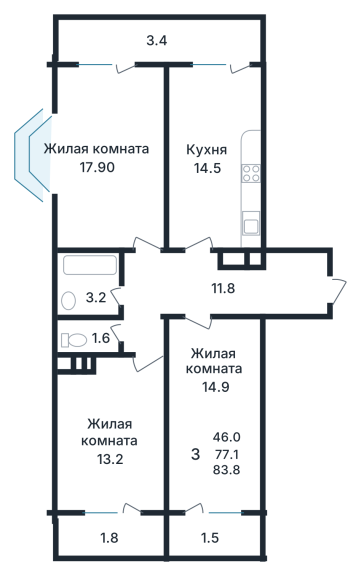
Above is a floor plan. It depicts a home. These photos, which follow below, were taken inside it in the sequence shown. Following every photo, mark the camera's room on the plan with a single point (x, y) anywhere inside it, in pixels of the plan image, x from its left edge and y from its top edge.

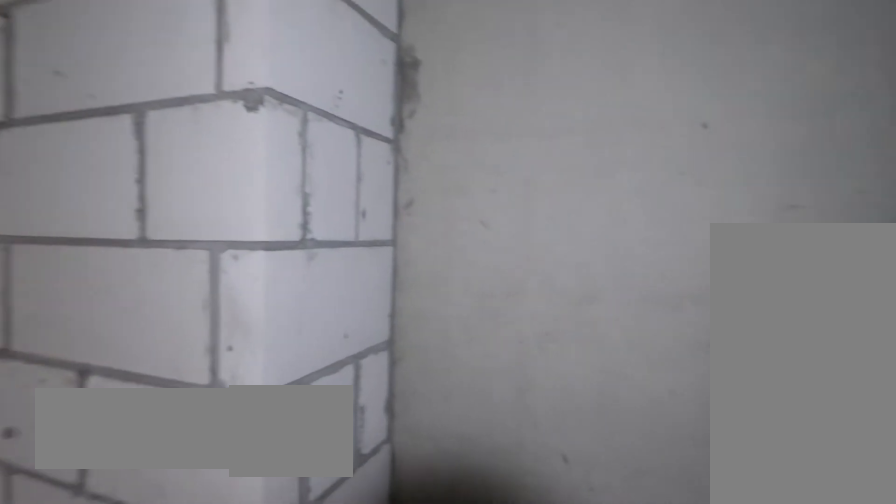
(213, 291)
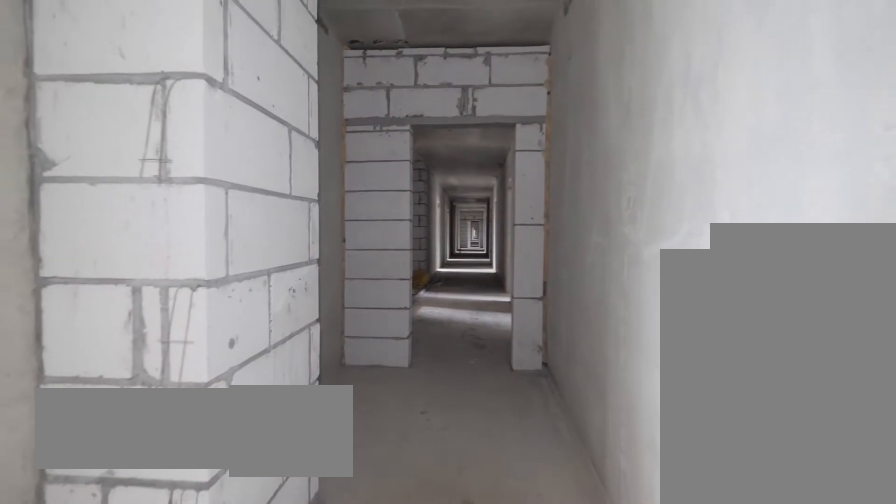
(213, 291)
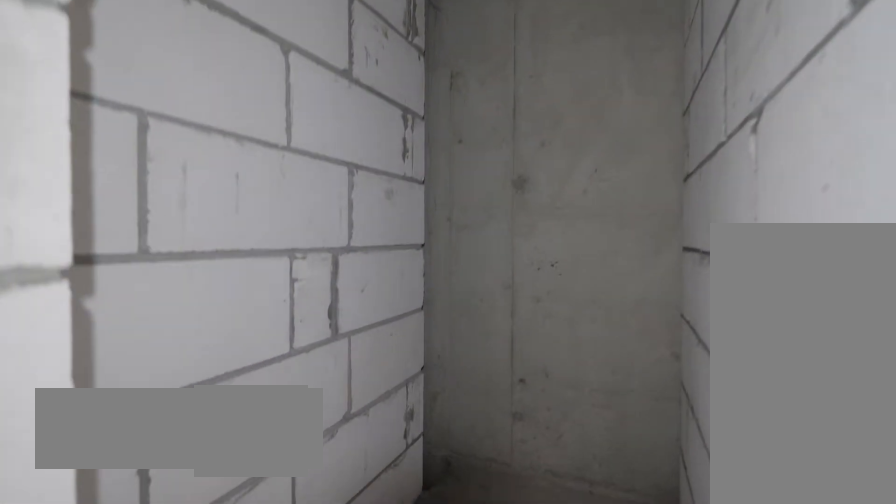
(90, 337)
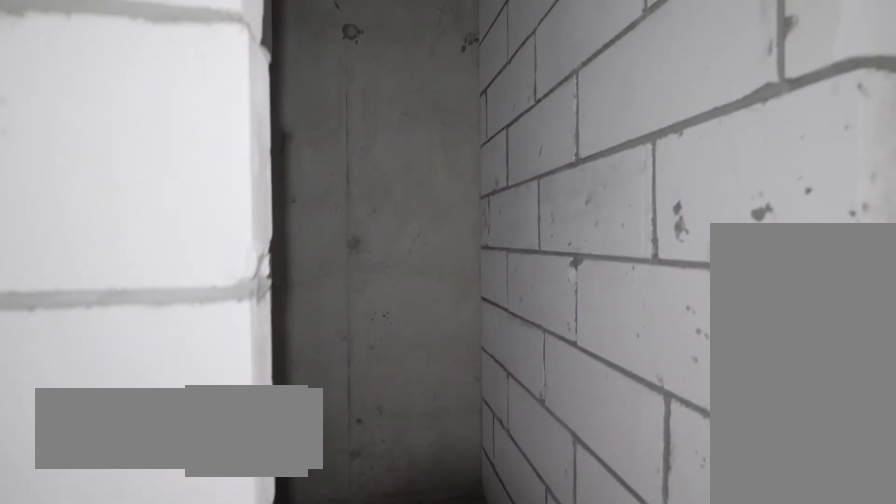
(90, 337)
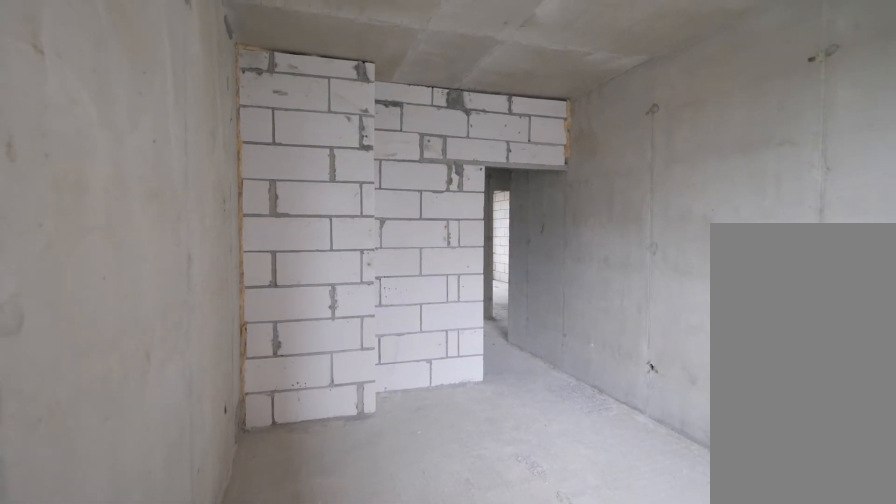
(113, 434)
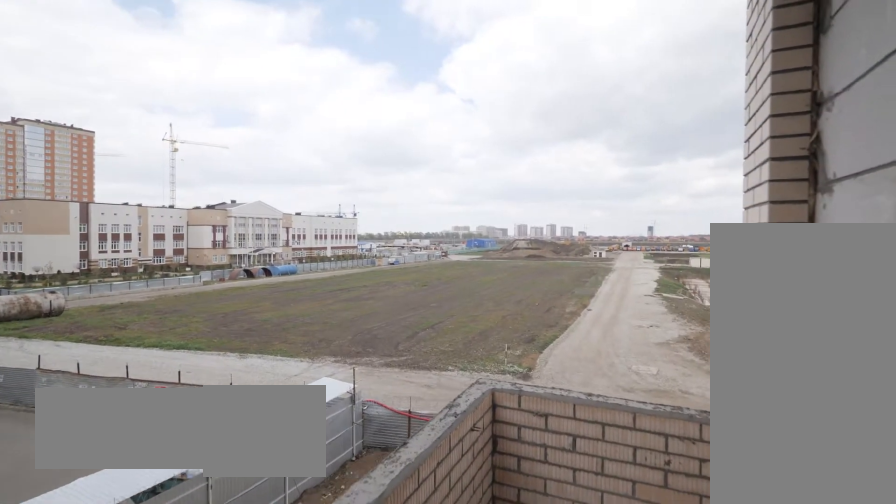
(111, 537)
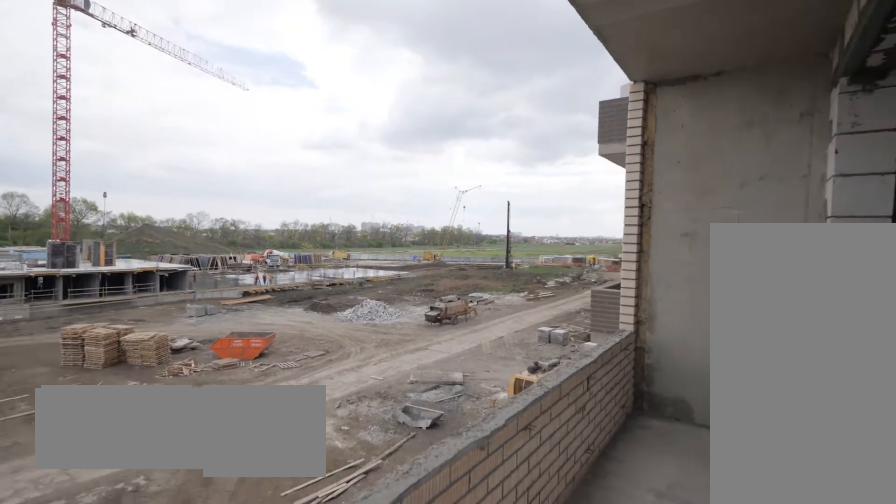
(158, 39)
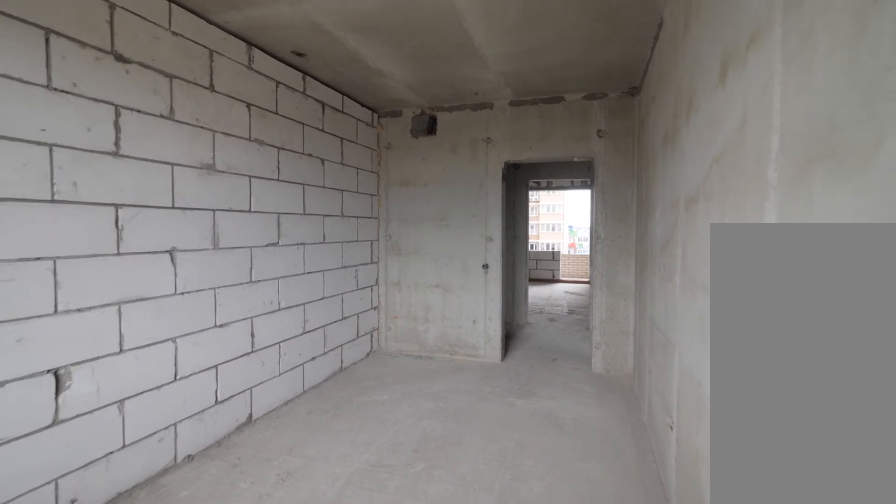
(215, 158)
